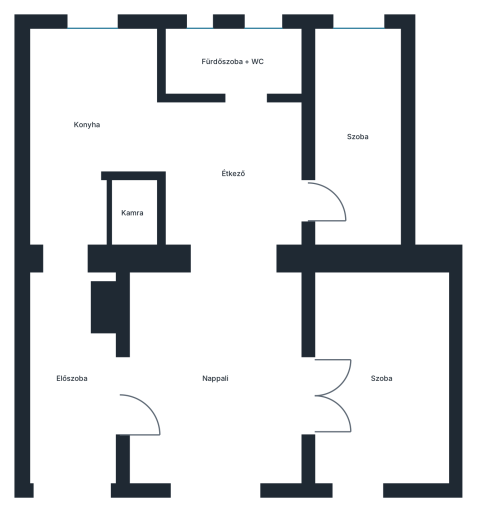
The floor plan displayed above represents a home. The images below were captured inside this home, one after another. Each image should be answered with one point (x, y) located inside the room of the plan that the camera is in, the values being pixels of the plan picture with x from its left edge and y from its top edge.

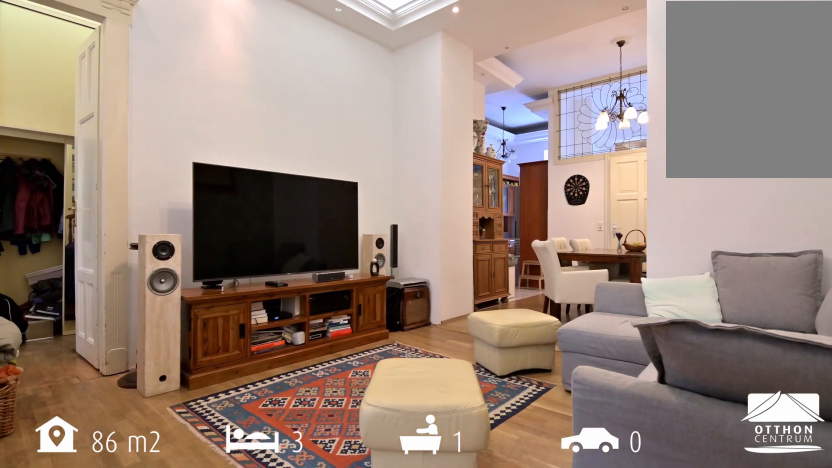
(220, 377)
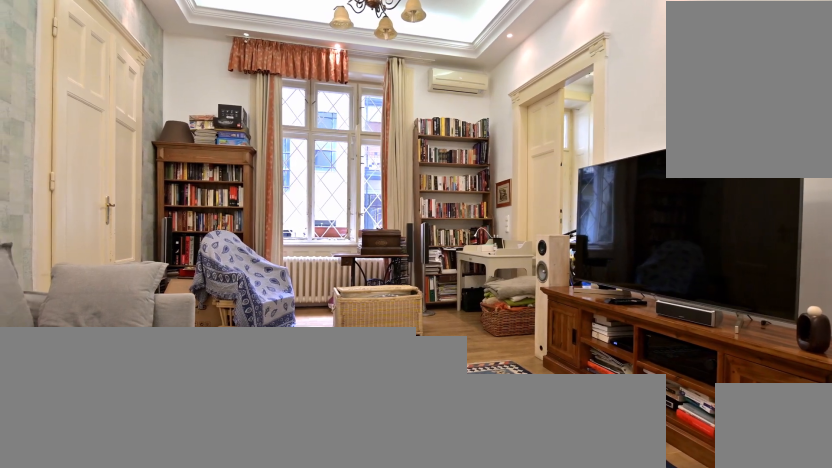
(220, 377)
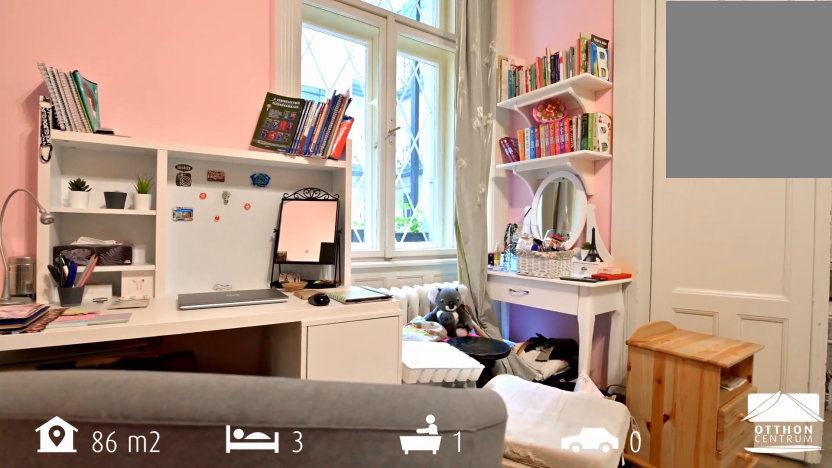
(370, 377)
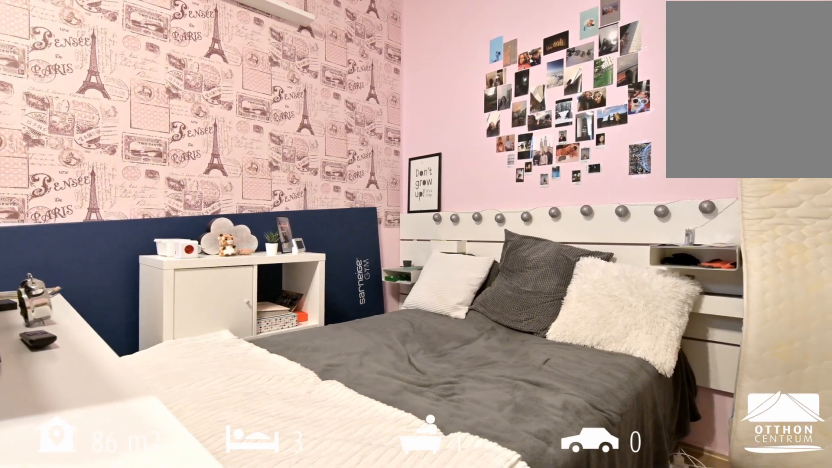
(370, 377)
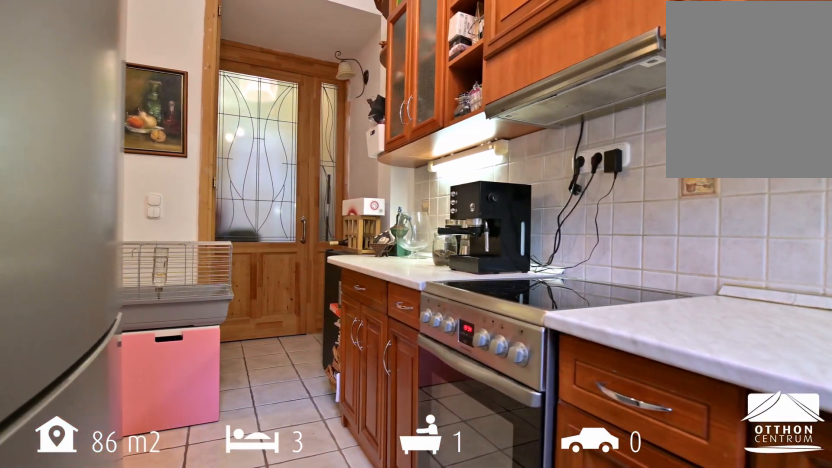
(94, 129)
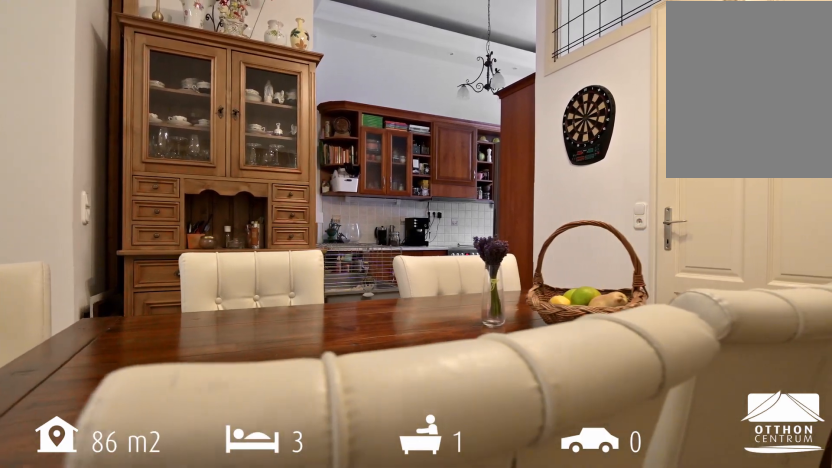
(236, 170)
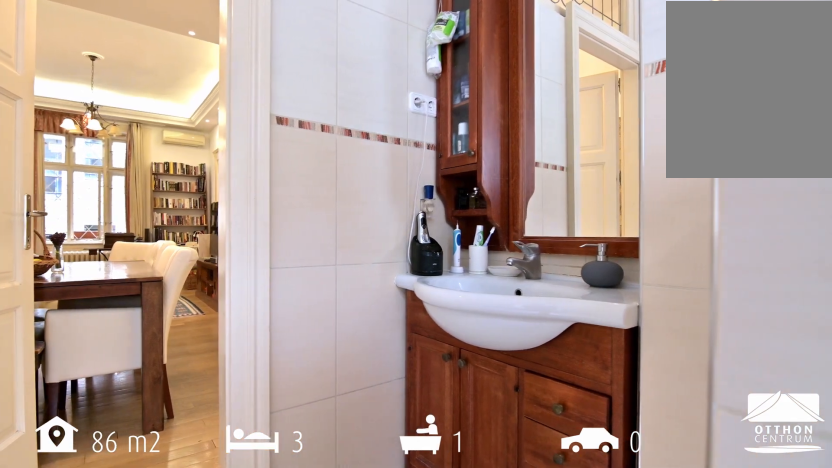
(236, 64)
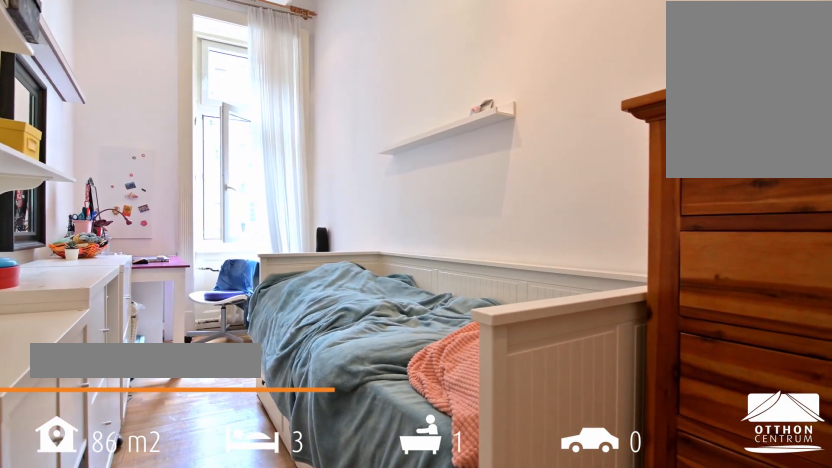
(366, 141)
